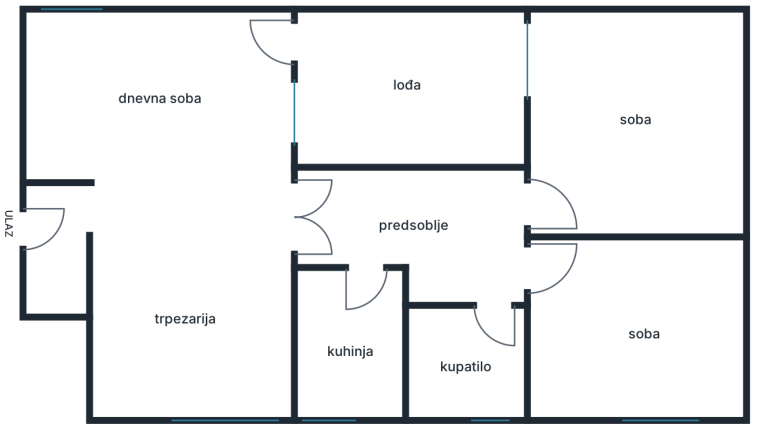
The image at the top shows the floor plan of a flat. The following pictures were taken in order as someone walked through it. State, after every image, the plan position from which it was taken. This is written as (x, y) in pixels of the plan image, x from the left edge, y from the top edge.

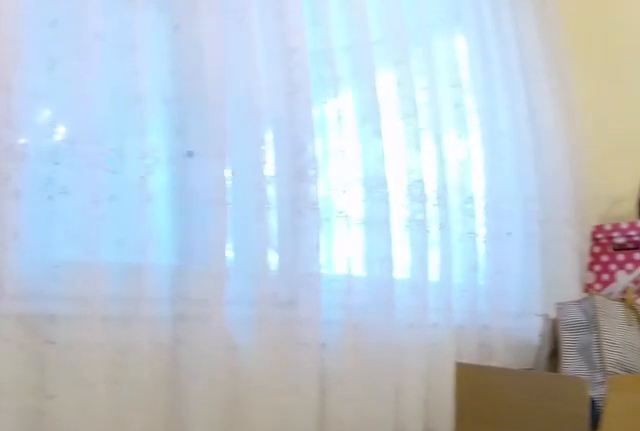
(671, 203)
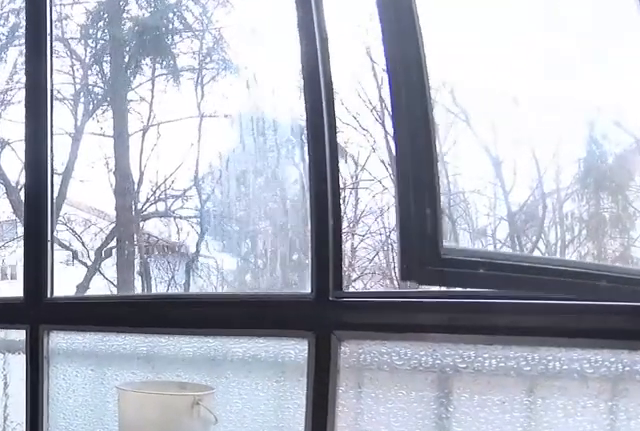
(483, 96)
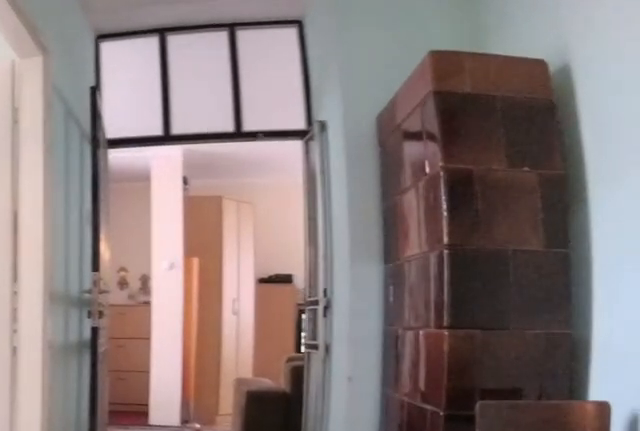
(444, 225)
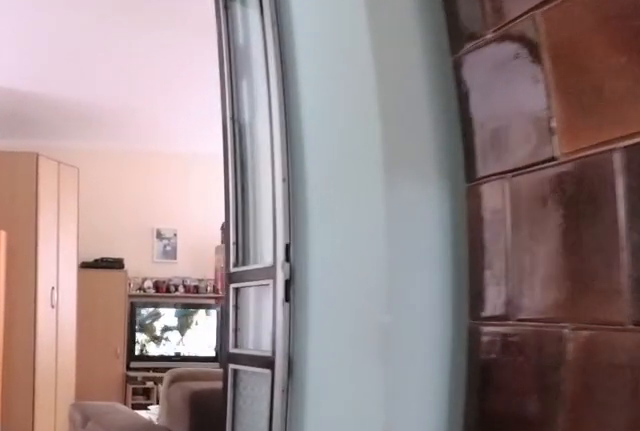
(371, 216)
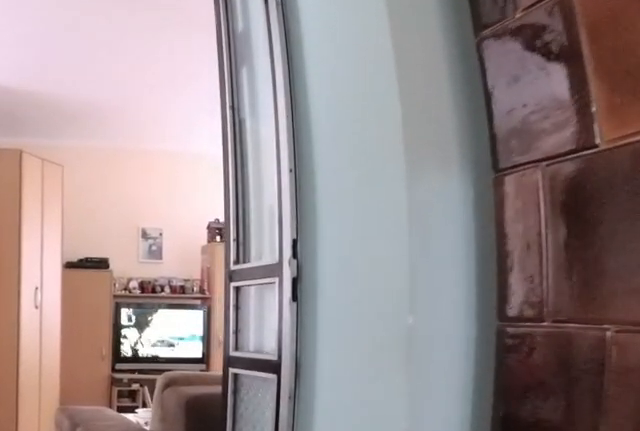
(365, 215)
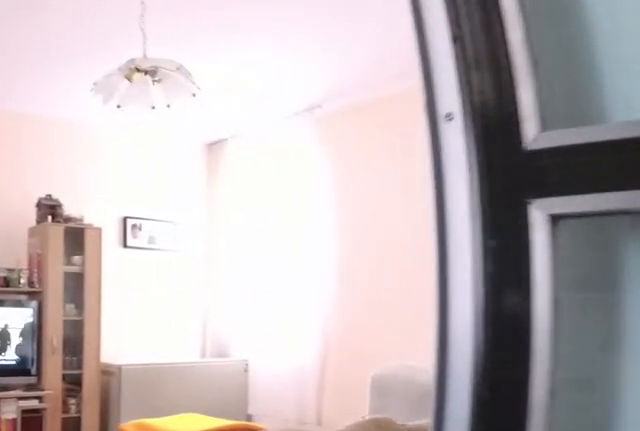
(299, 215)
